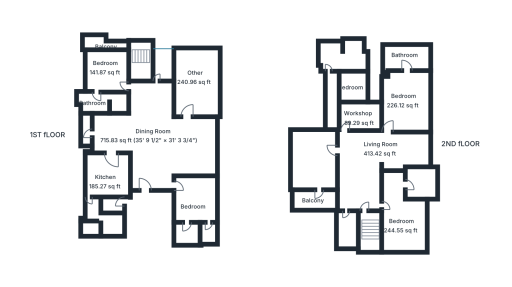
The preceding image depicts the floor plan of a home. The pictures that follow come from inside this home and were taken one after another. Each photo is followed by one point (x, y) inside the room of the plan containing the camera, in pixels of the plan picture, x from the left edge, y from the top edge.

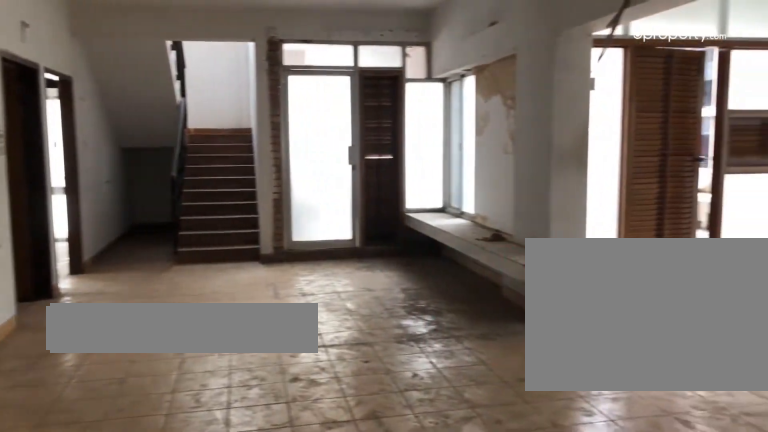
(145, 136)
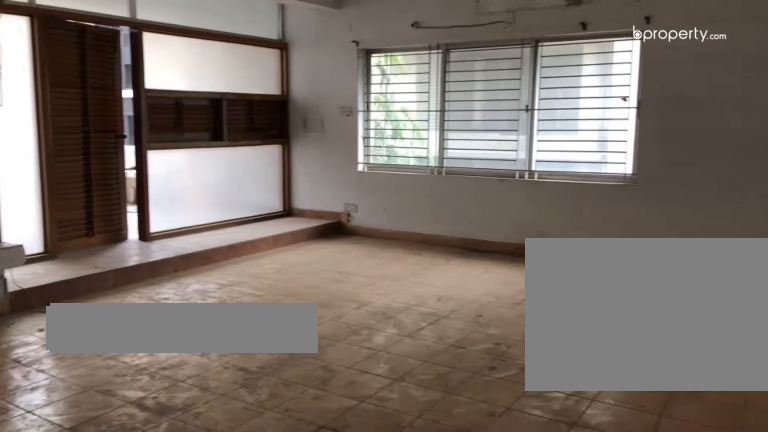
(145, 136)
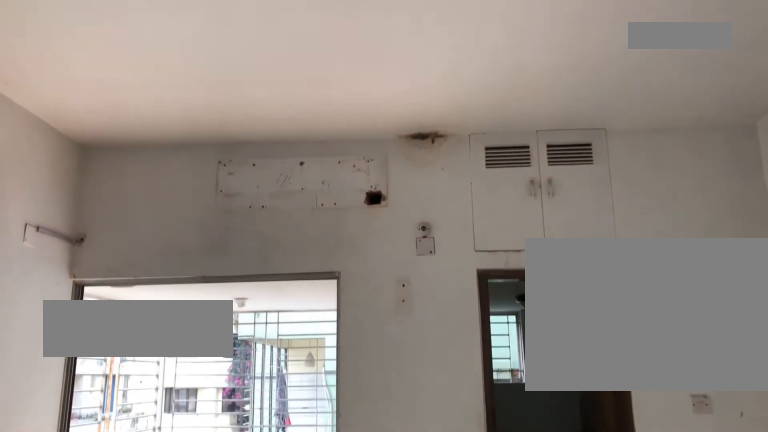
(193, 195)
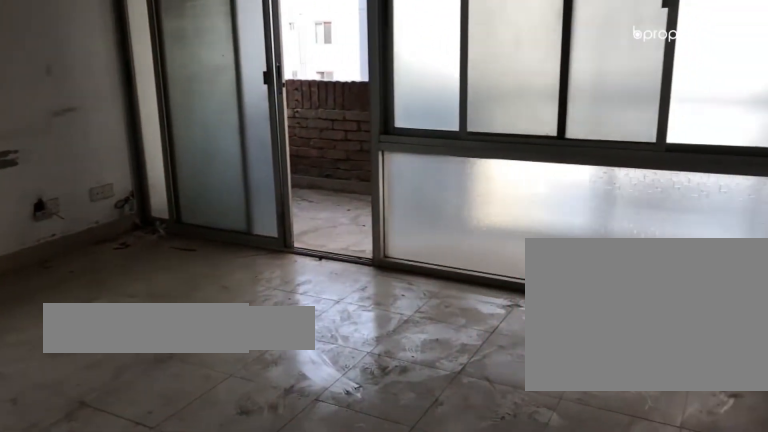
(106, 71)
